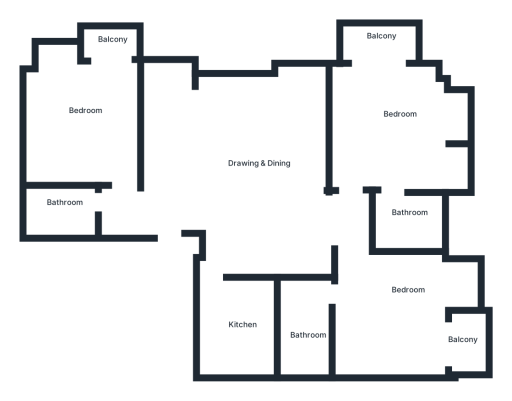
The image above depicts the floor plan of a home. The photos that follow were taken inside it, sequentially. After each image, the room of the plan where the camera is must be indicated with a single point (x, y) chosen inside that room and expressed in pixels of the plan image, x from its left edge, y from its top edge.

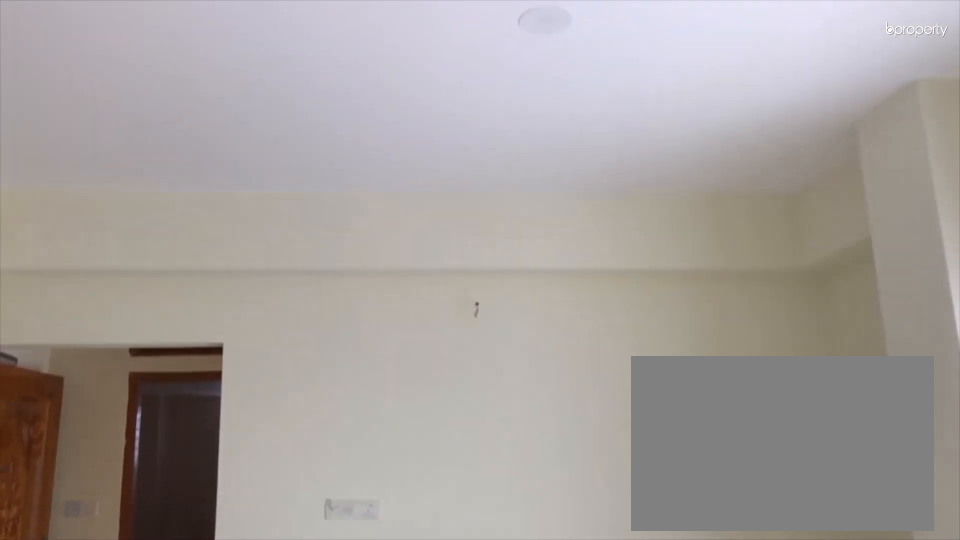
(247, 193)
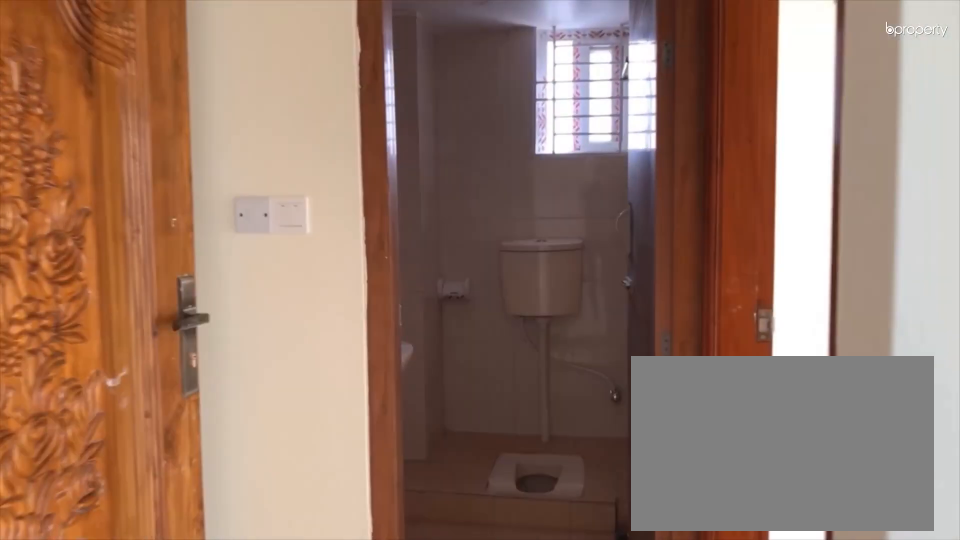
(247, 193)
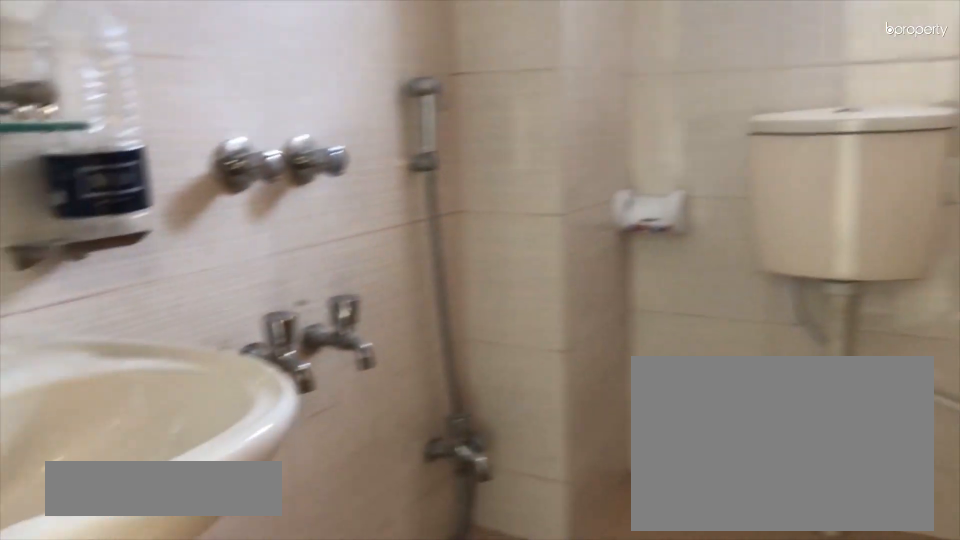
(65, 204)
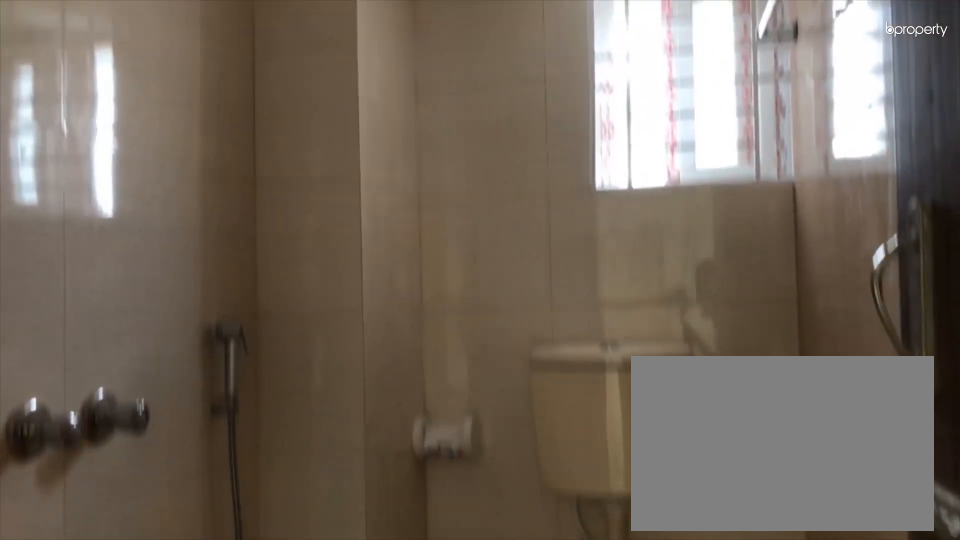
(65, 204)
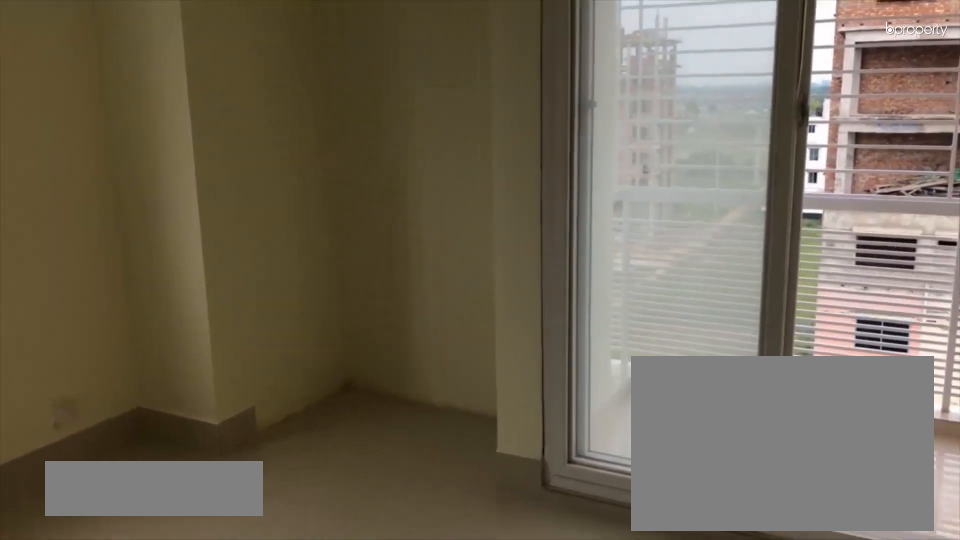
(92, 118)
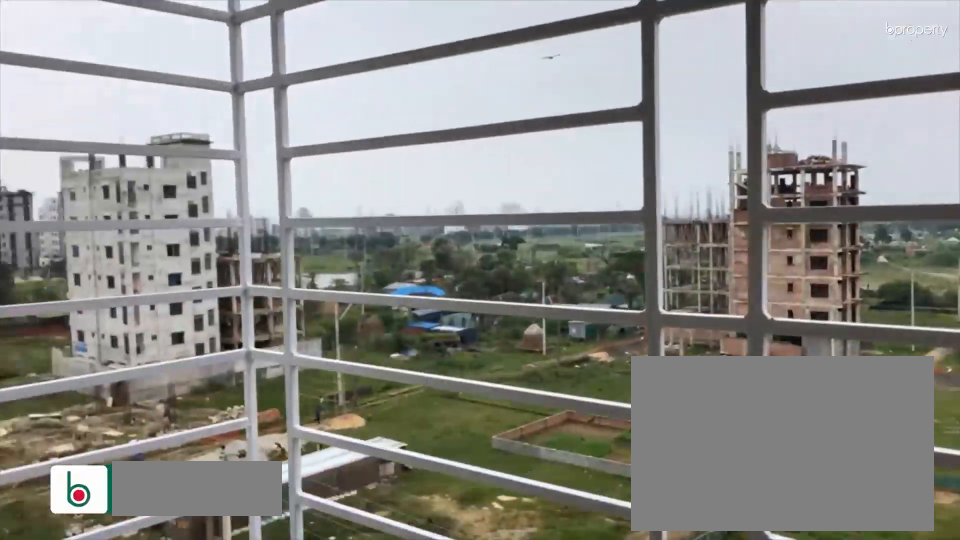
(109, 44)
